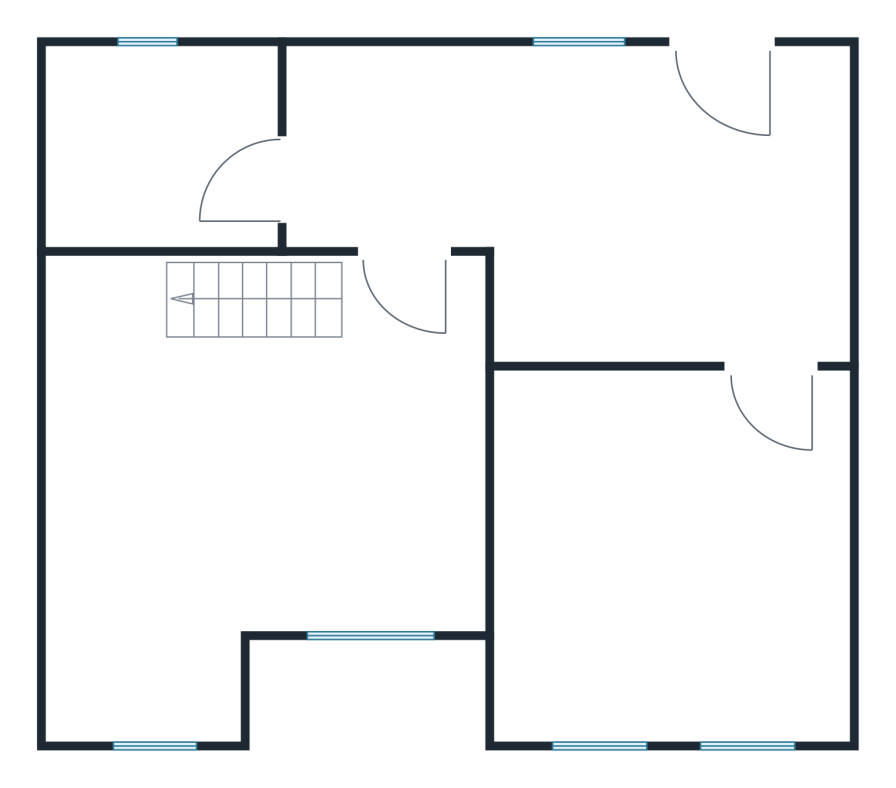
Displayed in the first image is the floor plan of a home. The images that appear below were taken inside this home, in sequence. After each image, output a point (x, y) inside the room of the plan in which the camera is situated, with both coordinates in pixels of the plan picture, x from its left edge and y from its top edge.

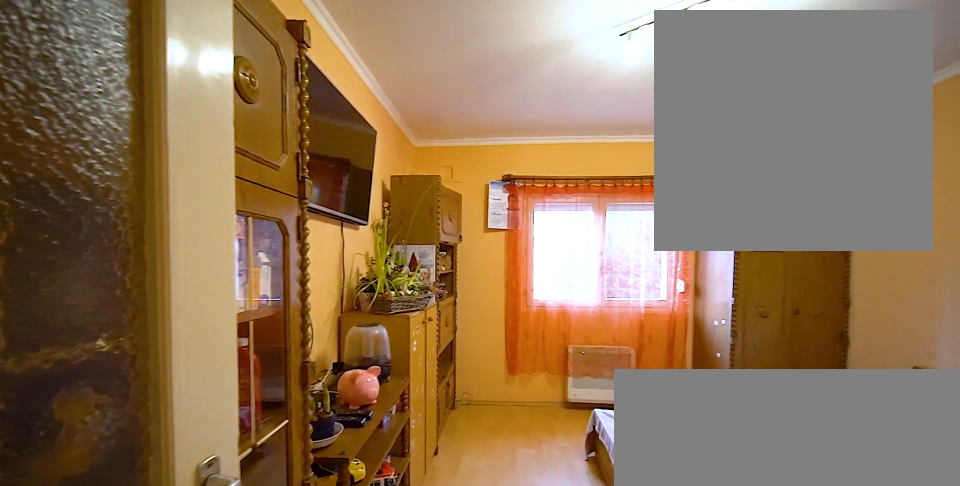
(681, 557)
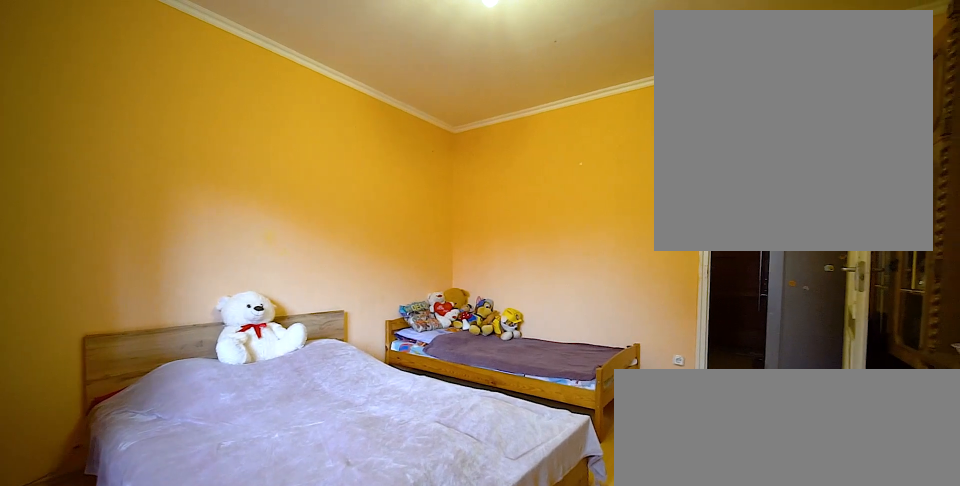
(681, 557)
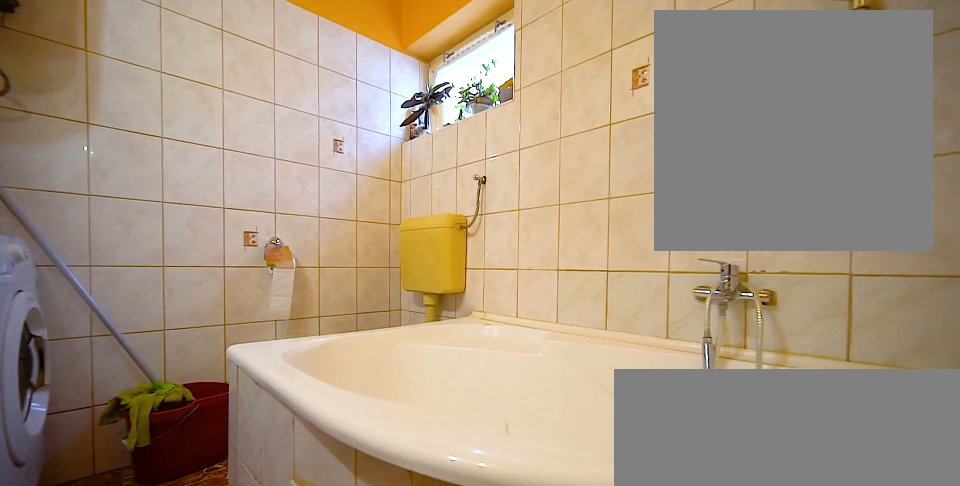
(162, 153)
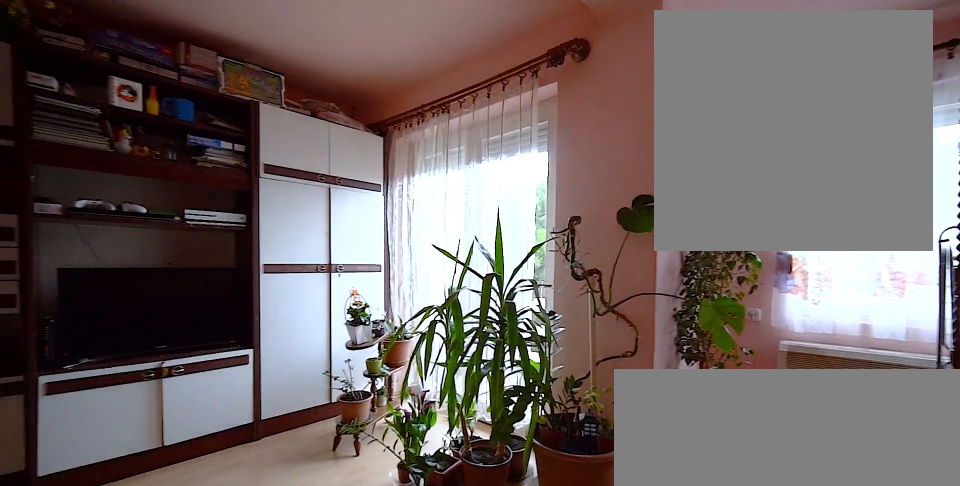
(234, 469)
